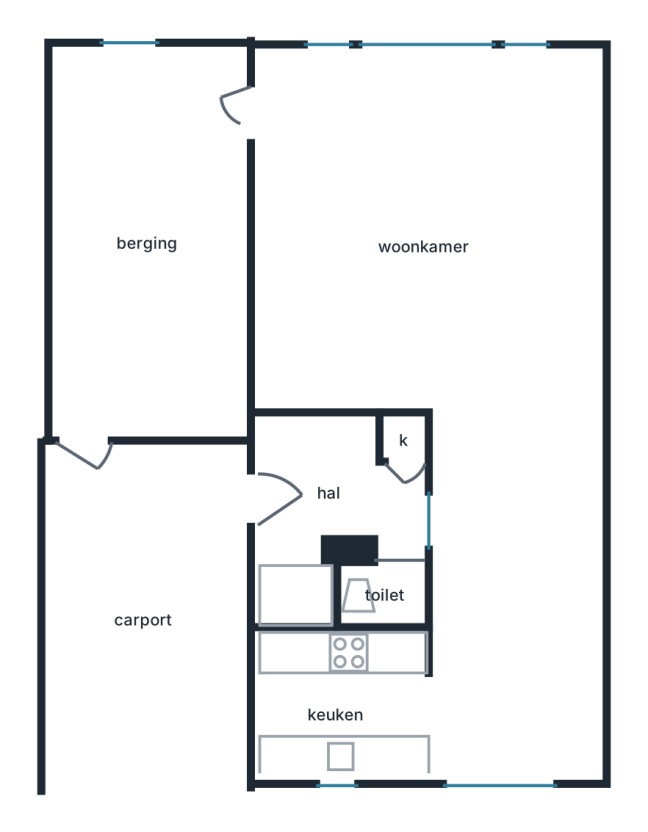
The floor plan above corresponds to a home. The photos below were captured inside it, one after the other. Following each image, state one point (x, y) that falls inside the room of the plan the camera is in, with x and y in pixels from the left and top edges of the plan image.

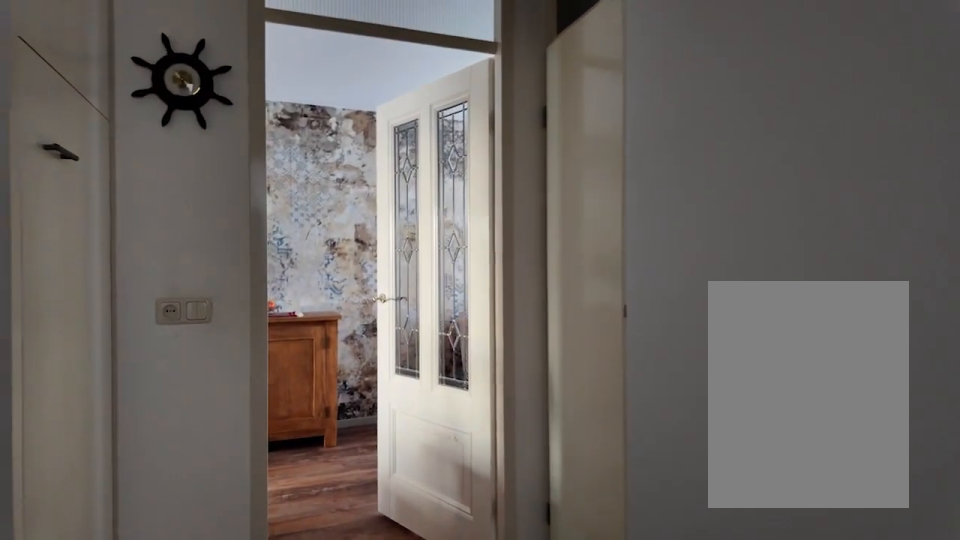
(336, 491)
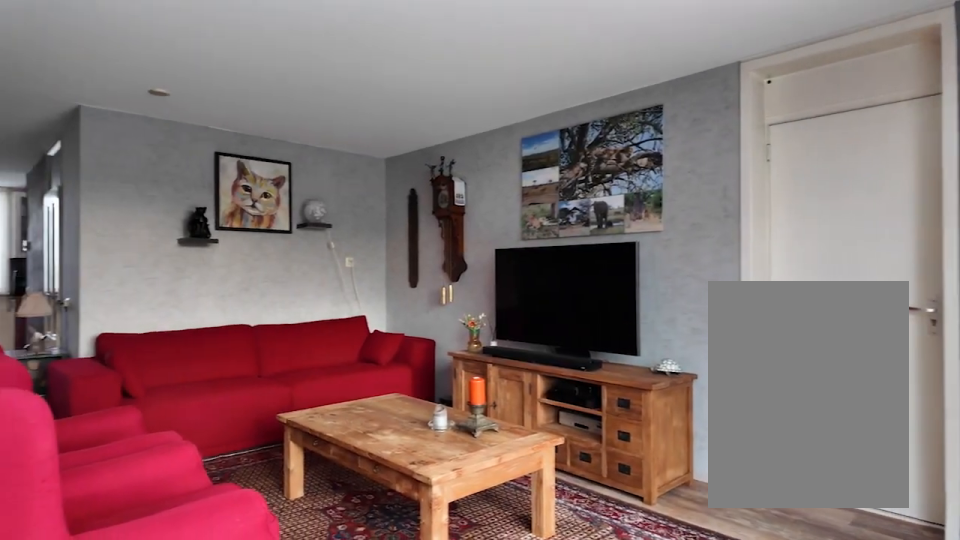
(429, 285)
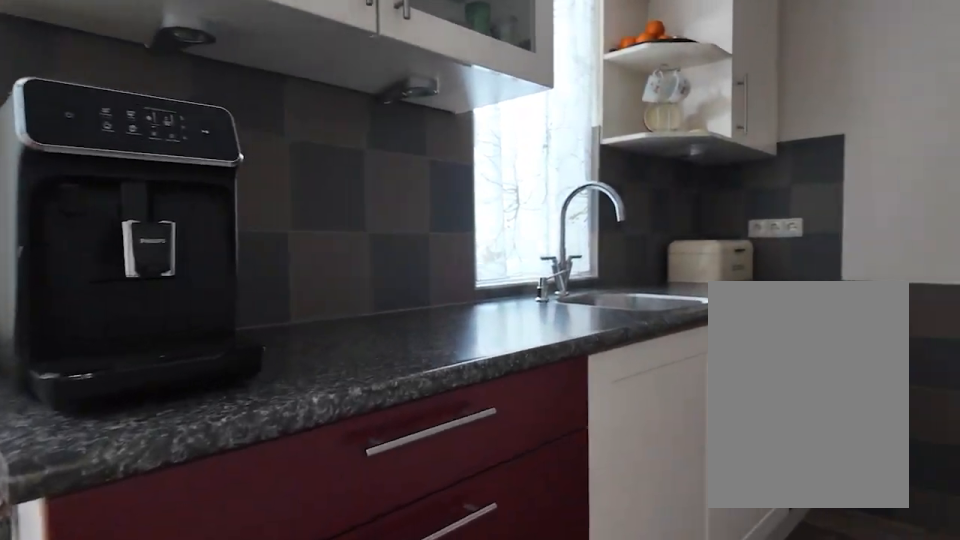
(480, 662)
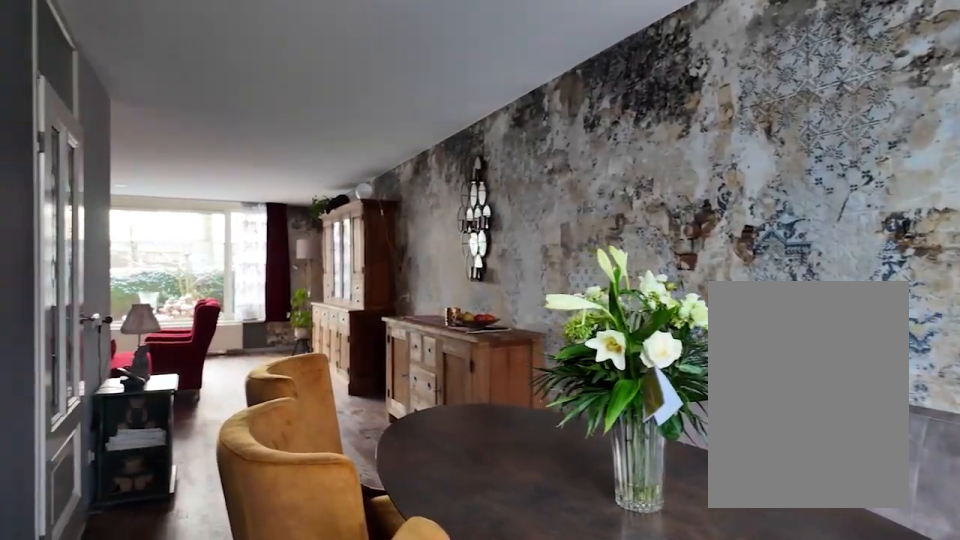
(480, 662)
